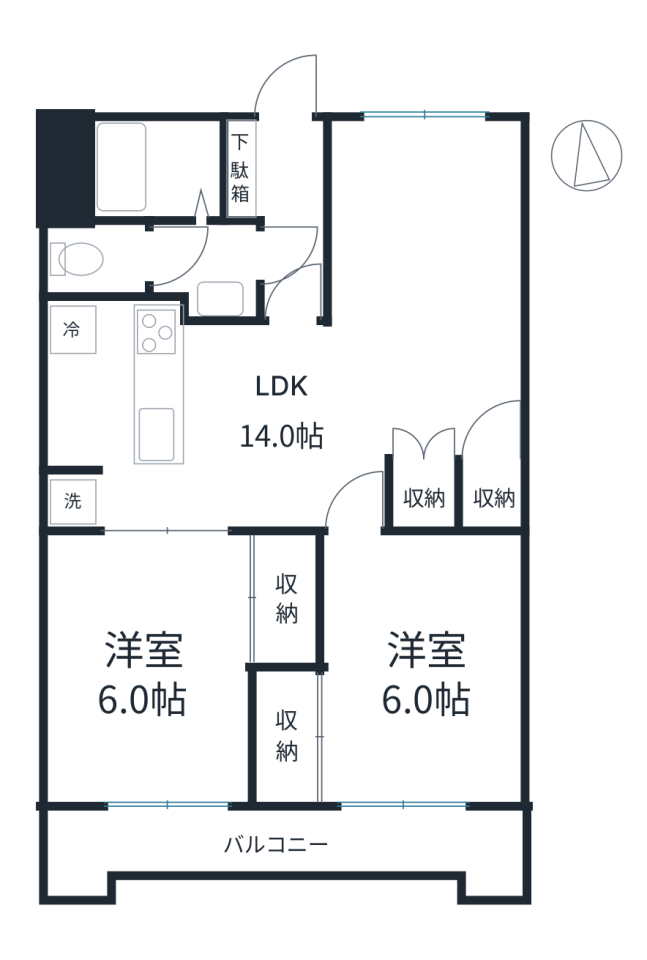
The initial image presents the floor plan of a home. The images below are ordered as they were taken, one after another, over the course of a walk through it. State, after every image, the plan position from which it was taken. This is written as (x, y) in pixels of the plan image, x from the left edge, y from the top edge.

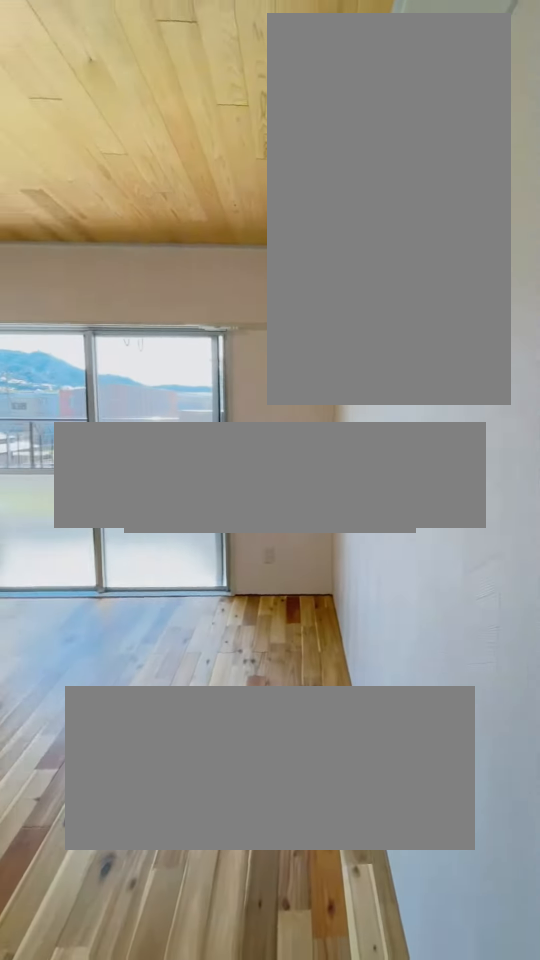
(87, 613)
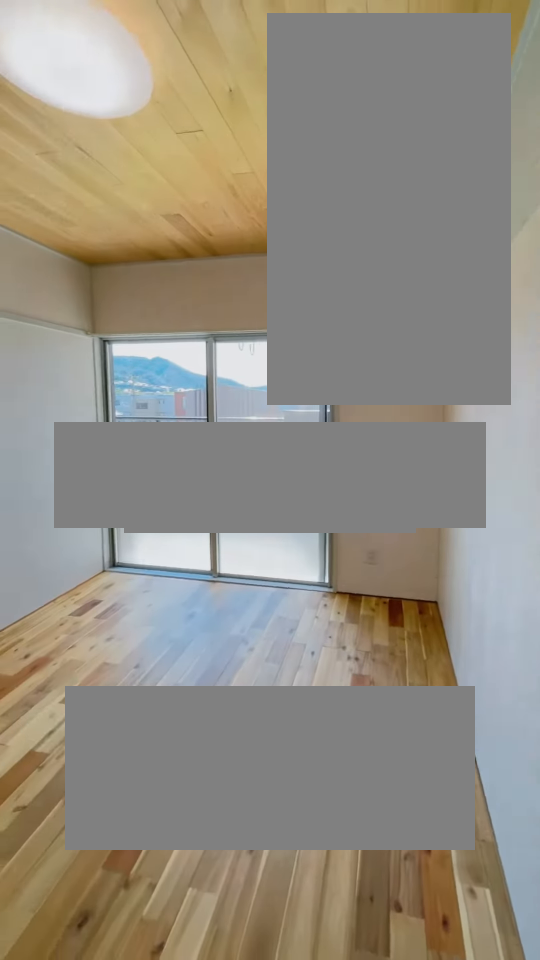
(87, 614)
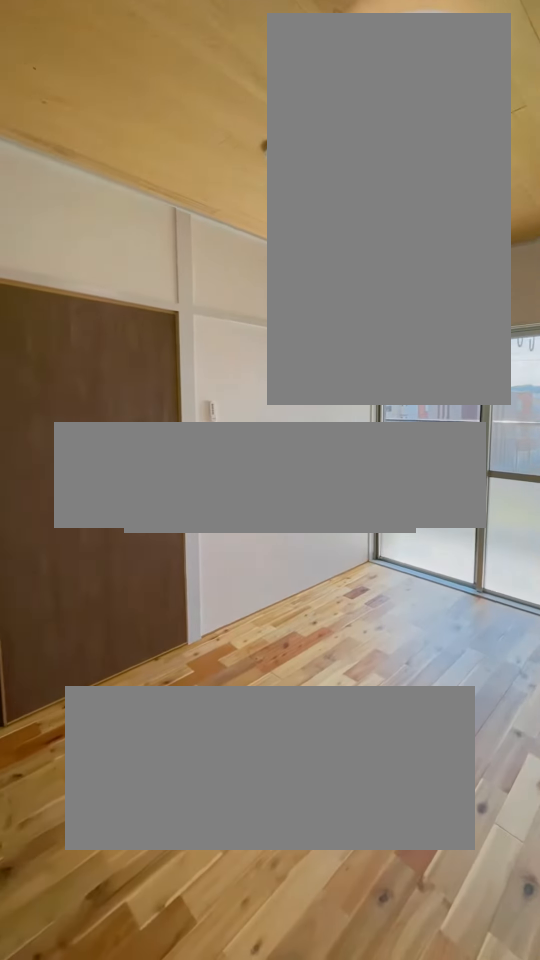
(88, 631)
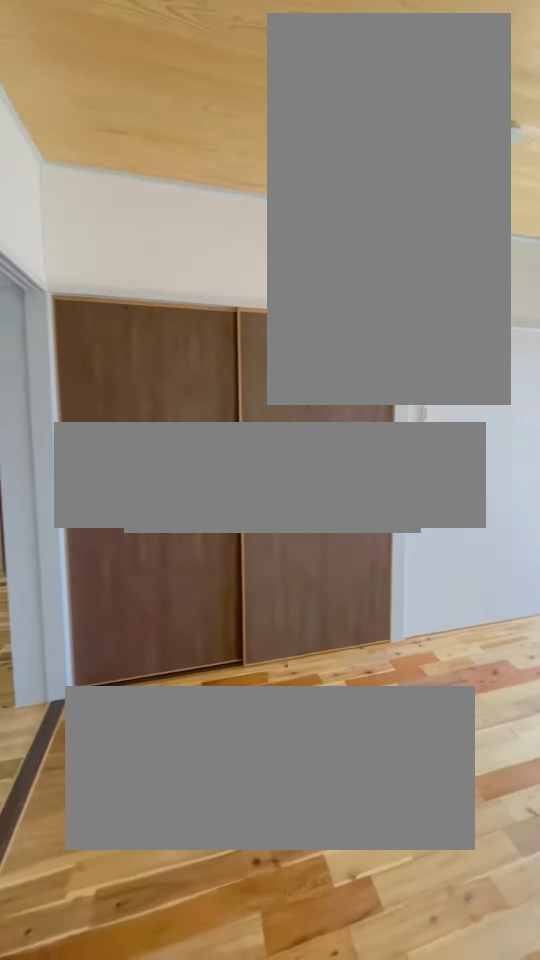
(83, 627)
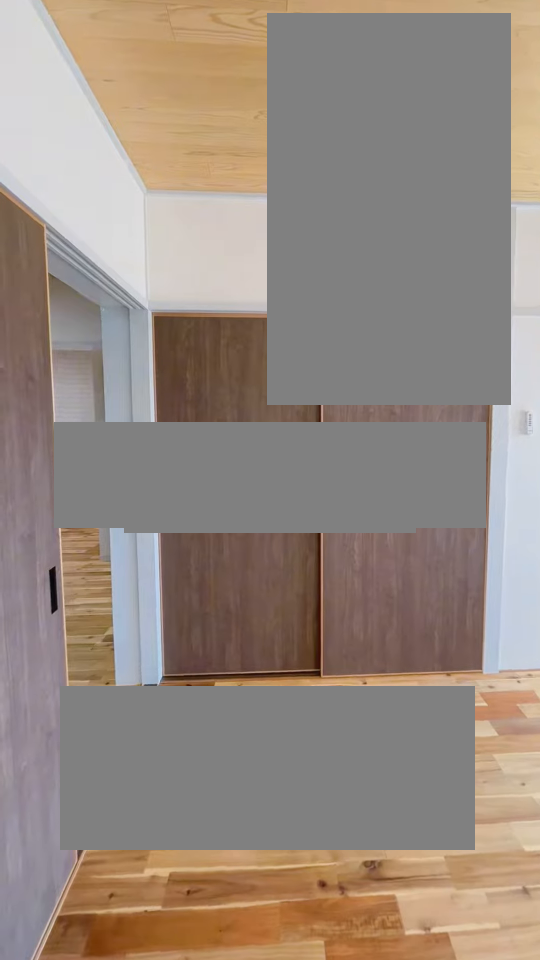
(87, 633)
